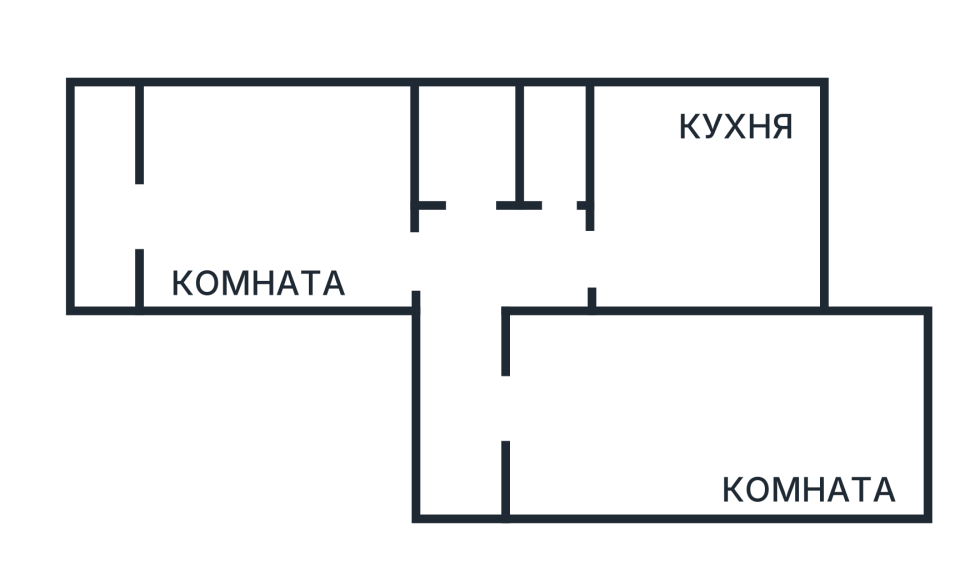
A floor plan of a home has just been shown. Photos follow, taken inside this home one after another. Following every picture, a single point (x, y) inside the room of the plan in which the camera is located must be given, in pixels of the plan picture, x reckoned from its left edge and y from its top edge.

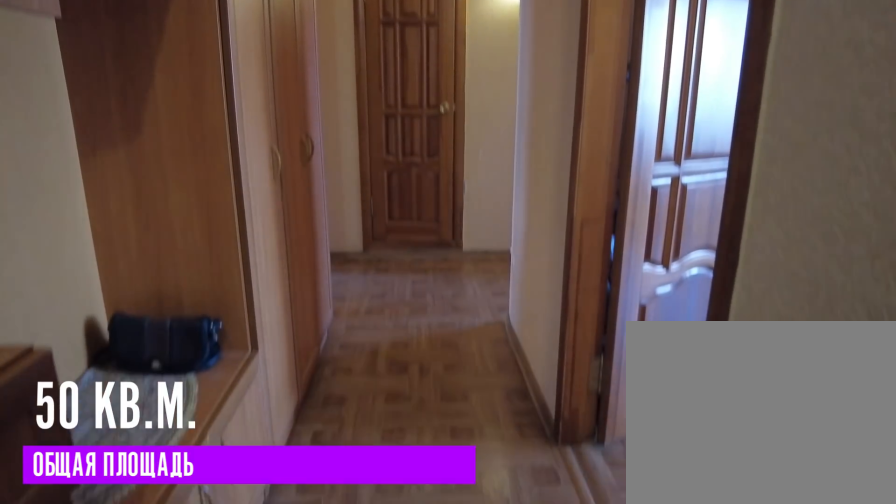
(473, 476)
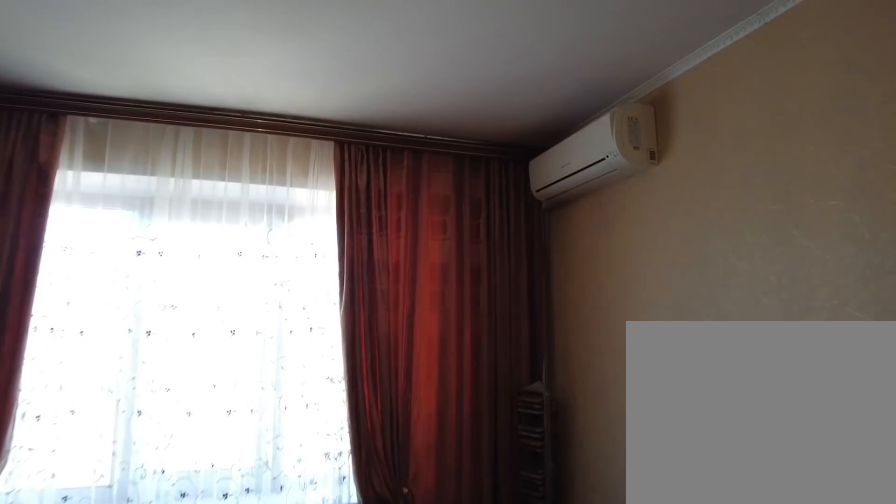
(627, 451)
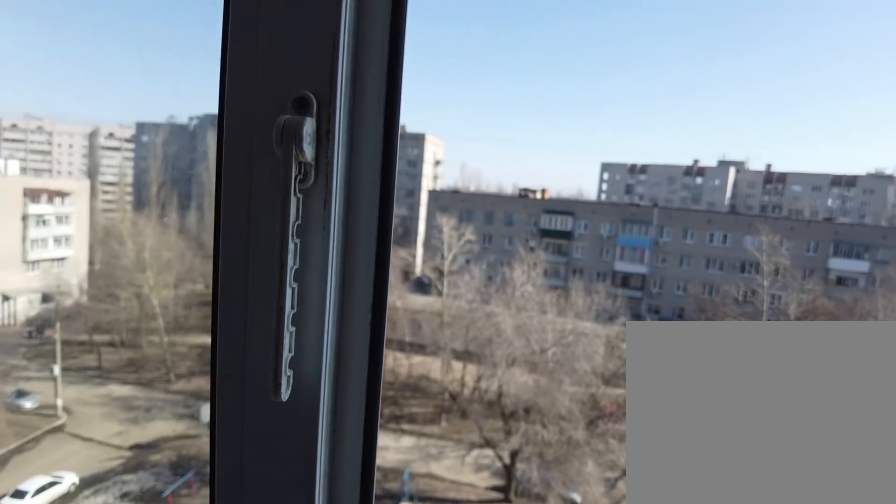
(627, 451)
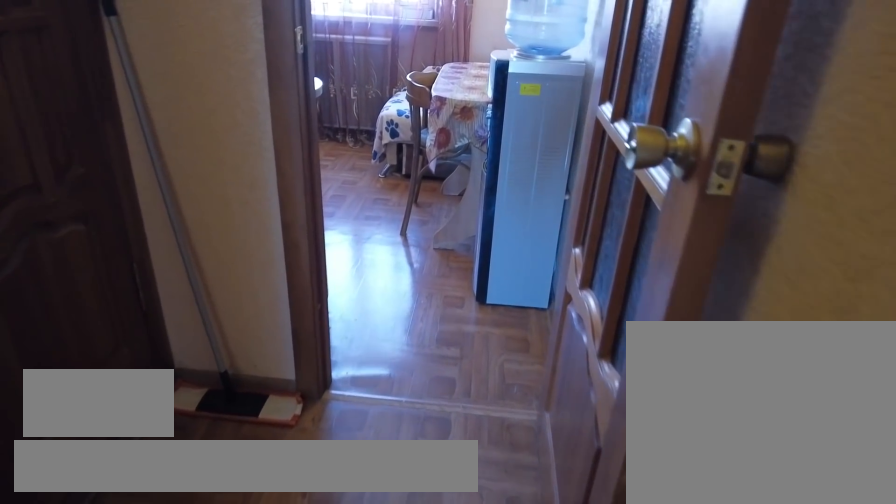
(471, 338)
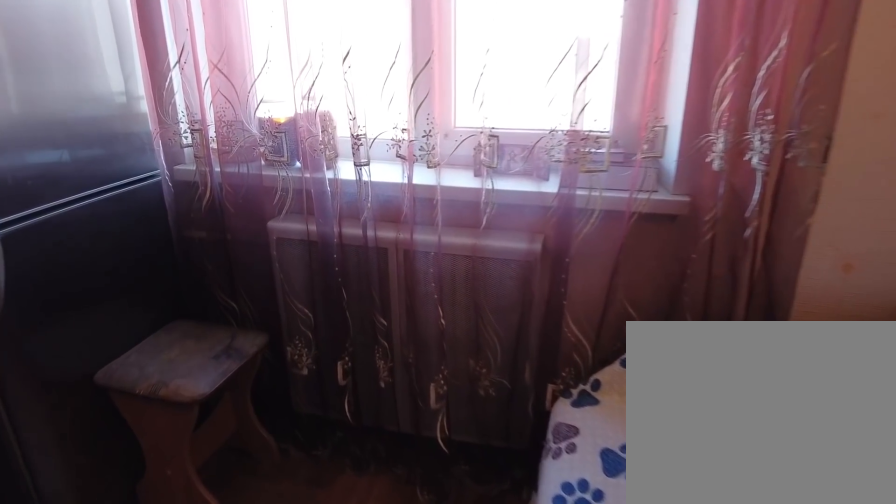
(646, 263)
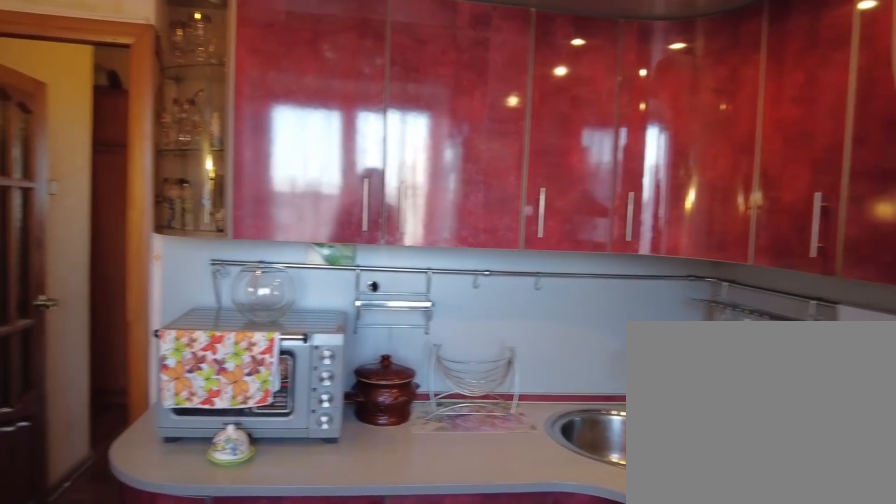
(646, 263)
